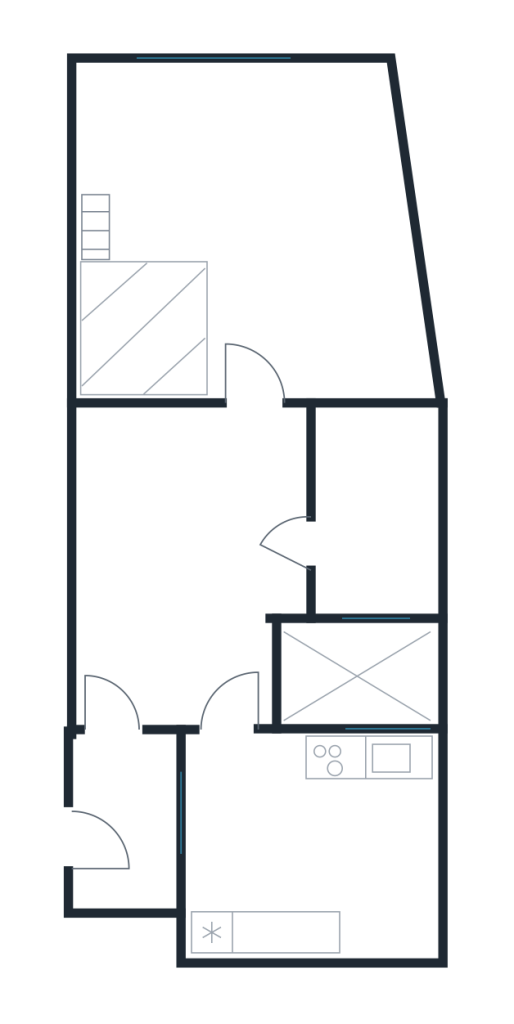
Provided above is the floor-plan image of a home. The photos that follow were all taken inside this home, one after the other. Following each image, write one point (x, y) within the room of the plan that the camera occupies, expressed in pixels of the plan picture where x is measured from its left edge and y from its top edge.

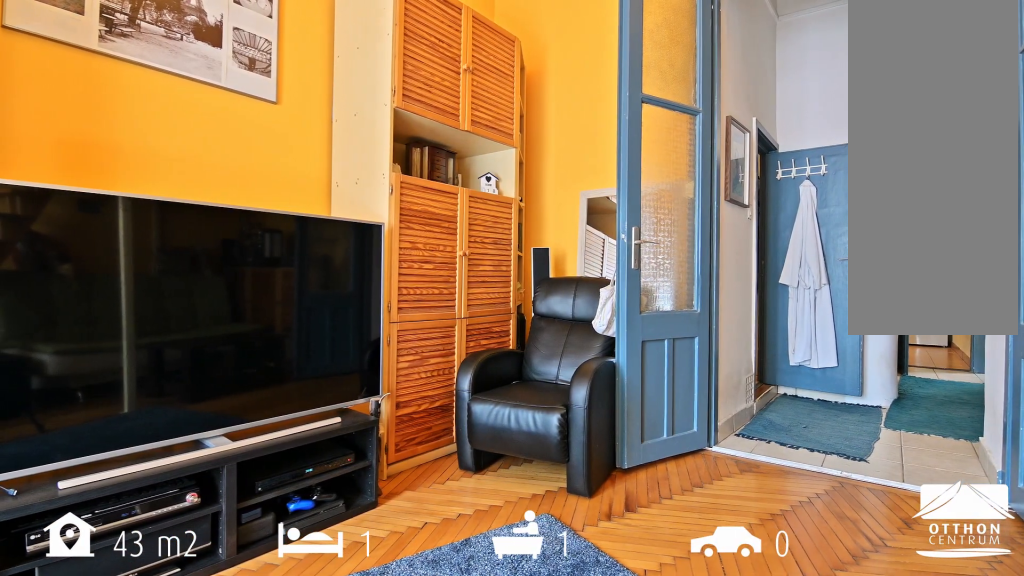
(258, 231)
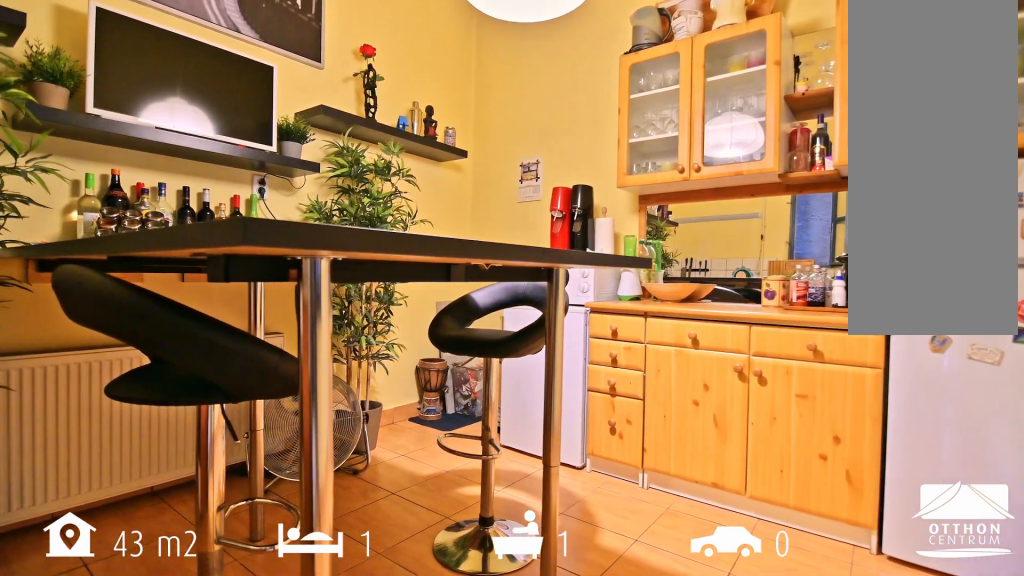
(304, 847)
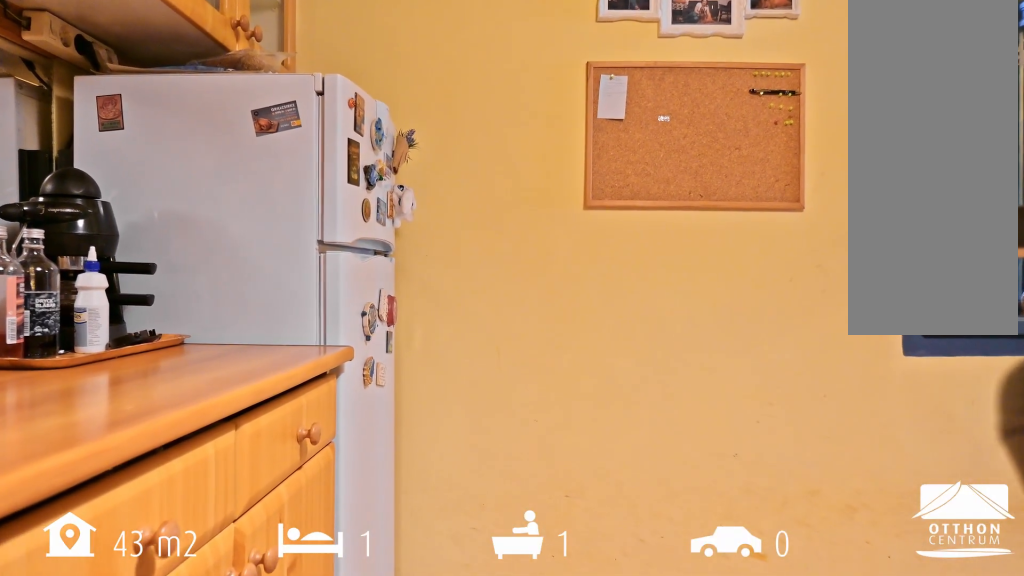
(304, 847)
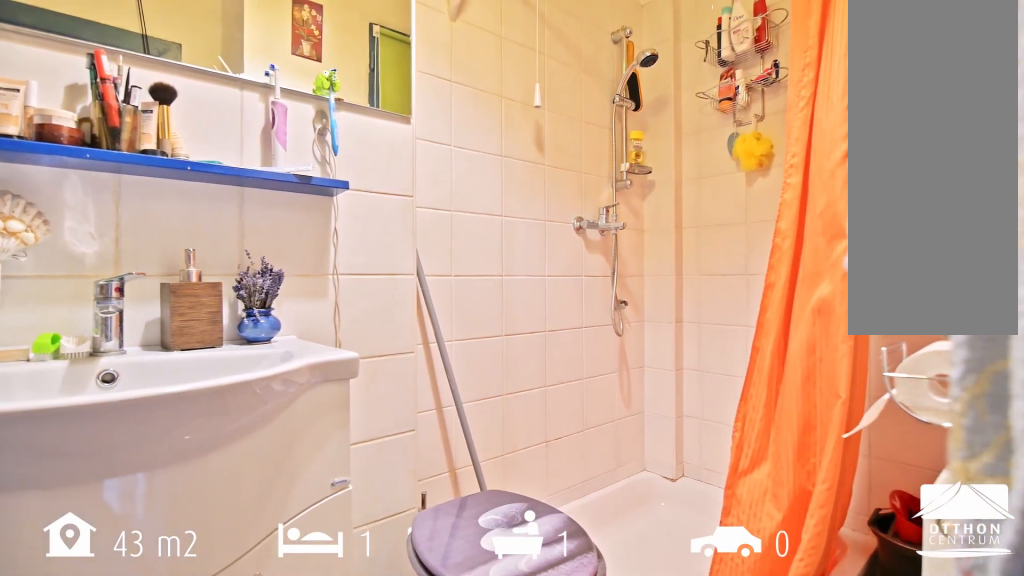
(370, 516)
